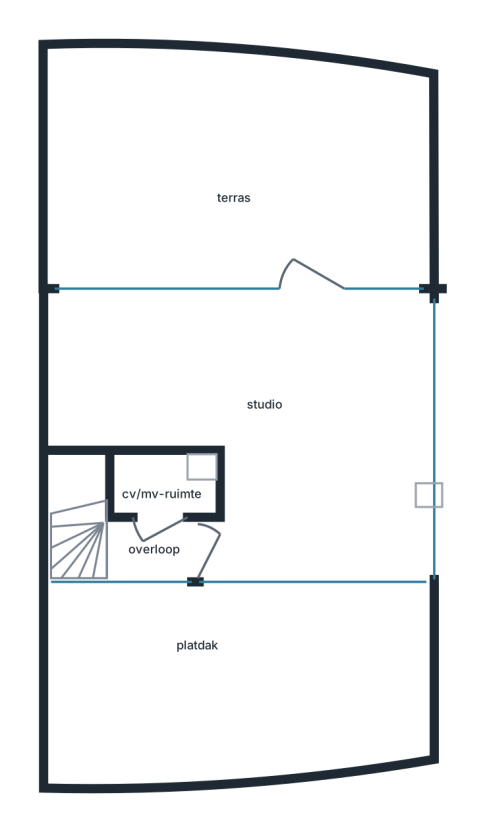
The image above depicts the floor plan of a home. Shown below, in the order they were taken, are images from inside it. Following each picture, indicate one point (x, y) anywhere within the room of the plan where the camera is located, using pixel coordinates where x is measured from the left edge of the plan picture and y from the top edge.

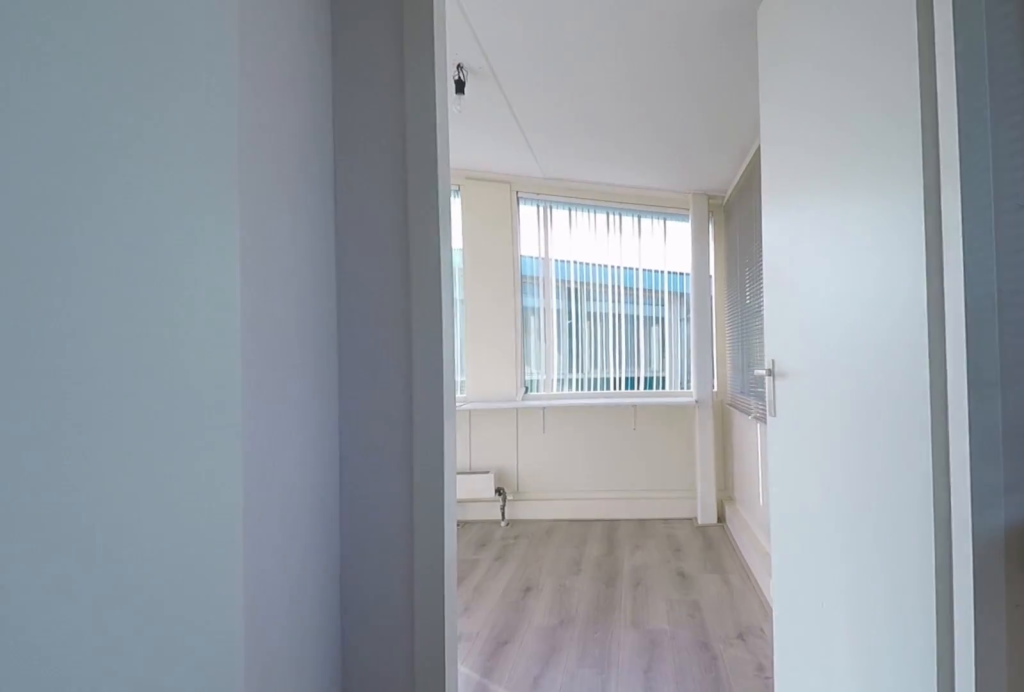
(161, 540)
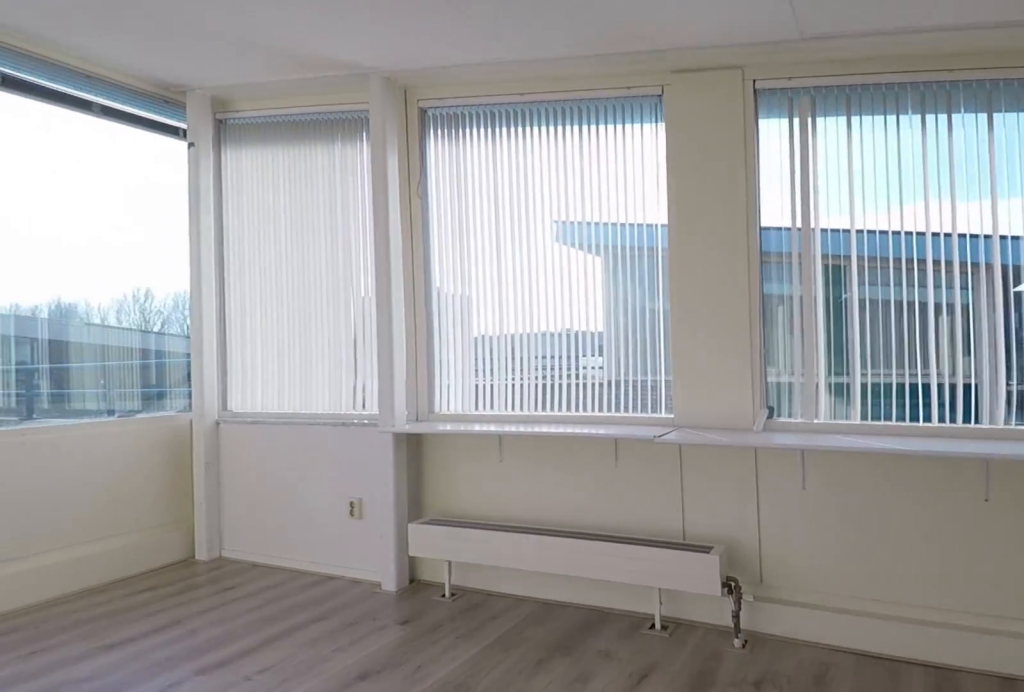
(265, 419)
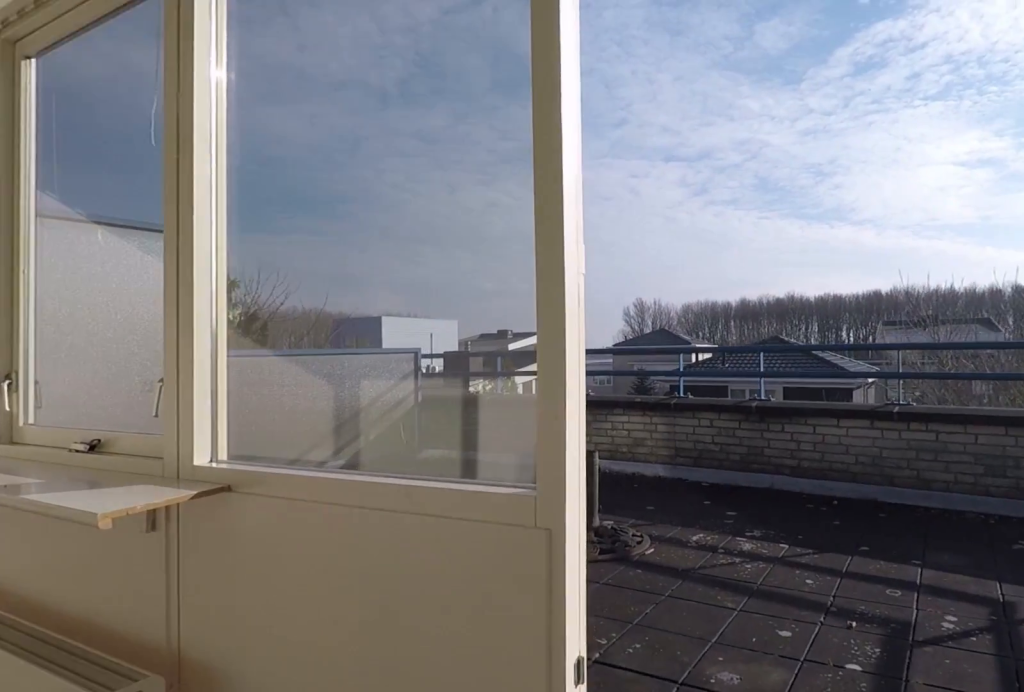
(265, 419)
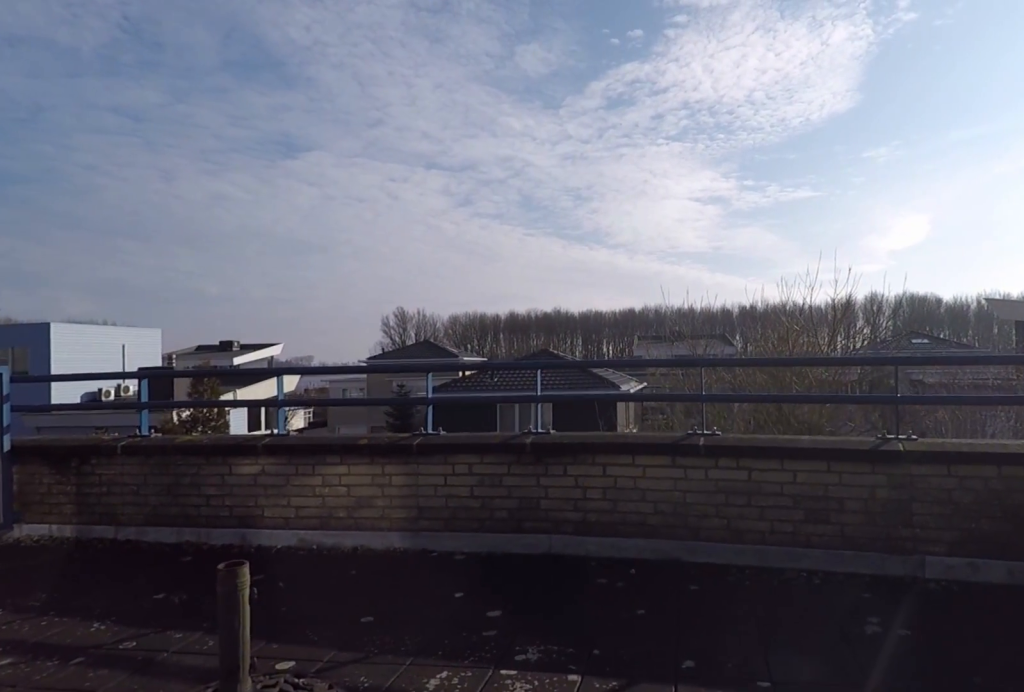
(234, 170)
